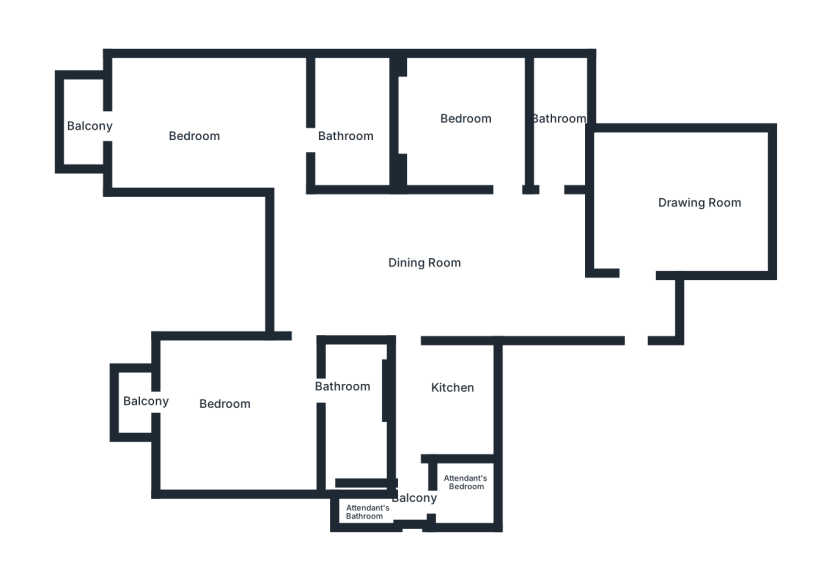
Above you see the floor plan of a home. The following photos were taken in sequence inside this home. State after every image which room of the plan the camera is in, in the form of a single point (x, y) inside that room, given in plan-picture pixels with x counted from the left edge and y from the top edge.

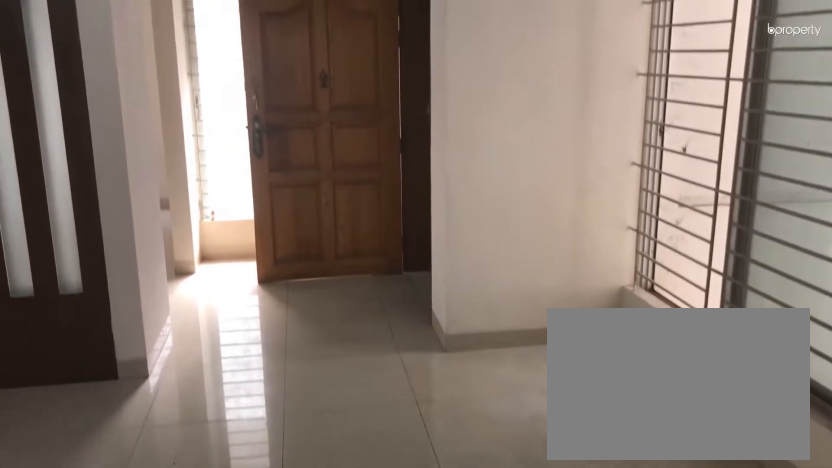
(421, 269)
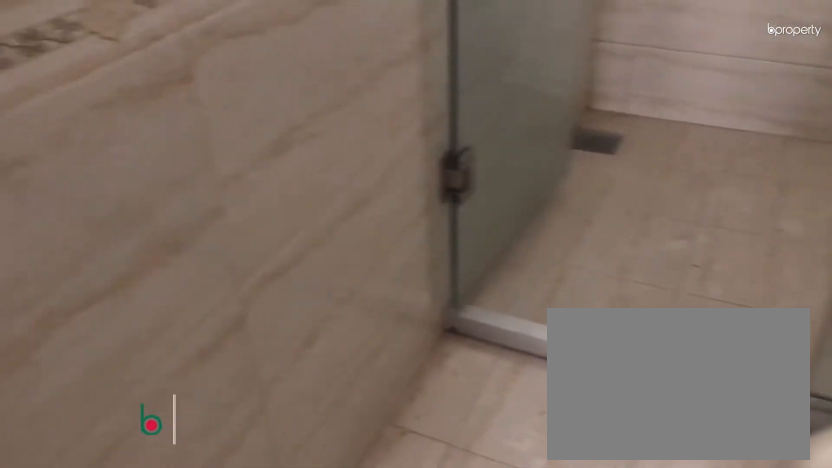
(560, 127)
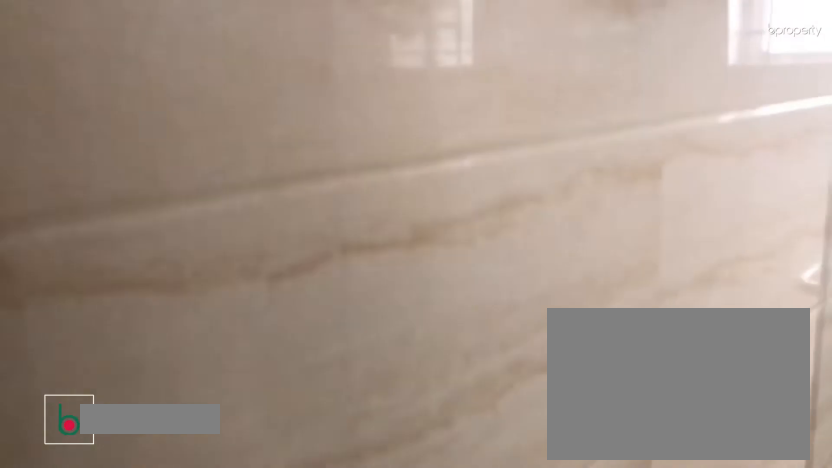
(560, 127)
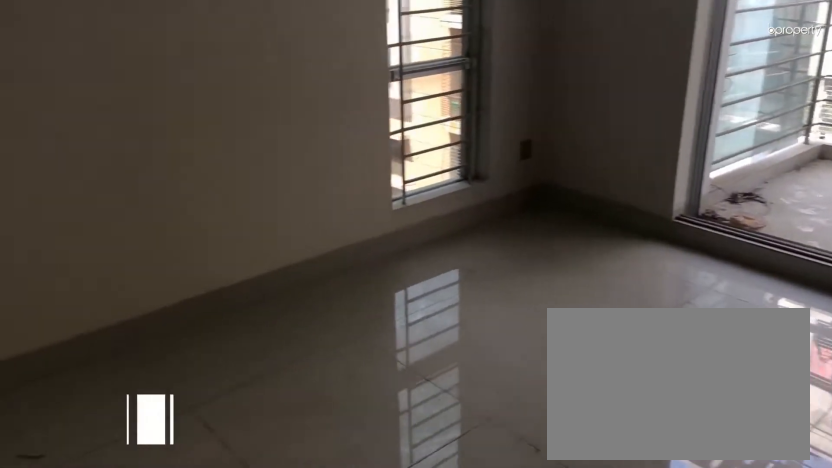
(182, 117)
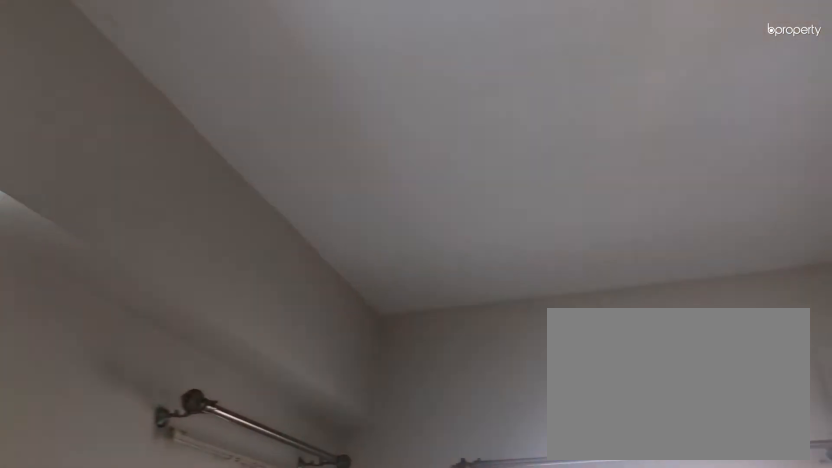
(182, 117)
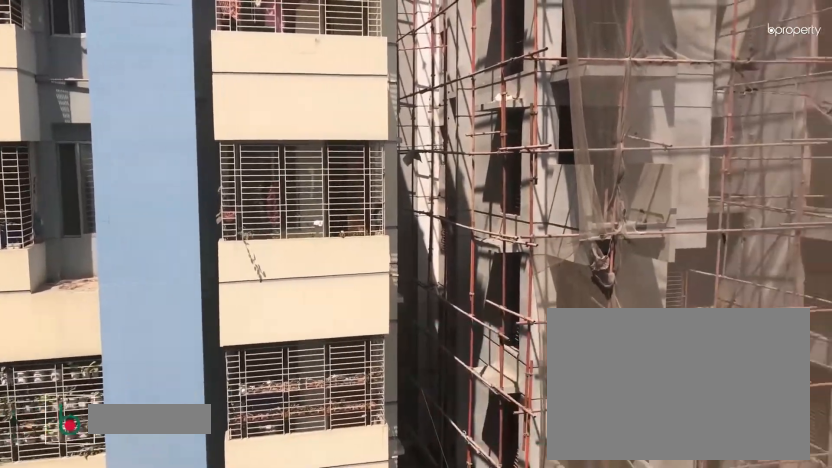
(90, 124)
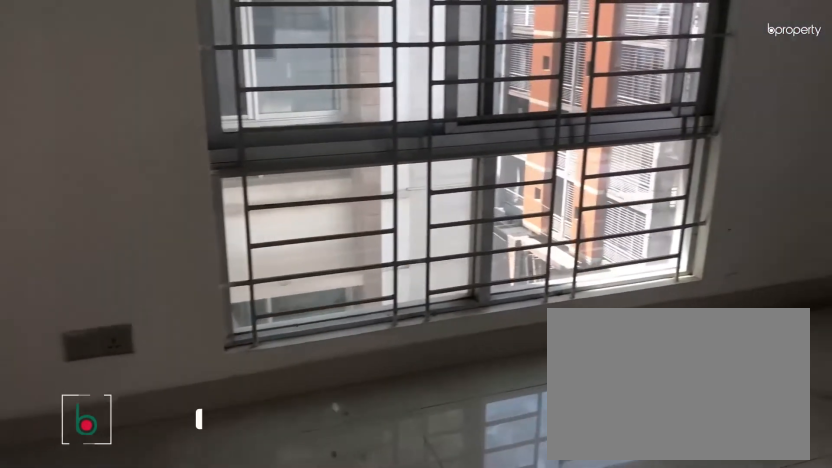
(227, 412)
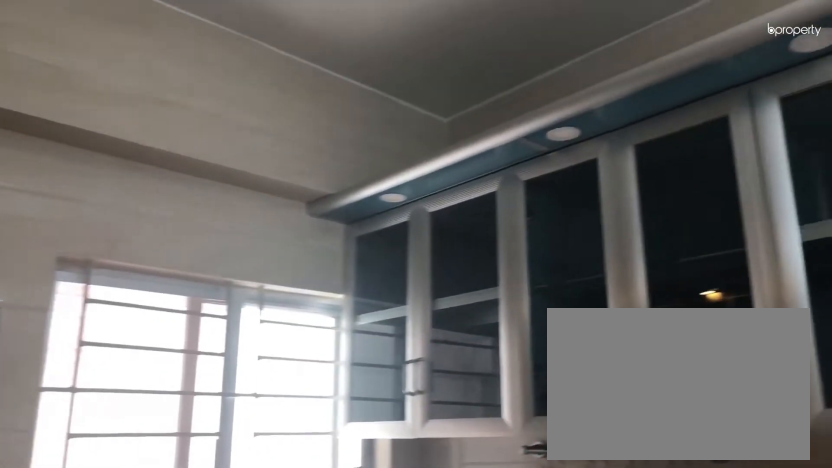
(449, 388)
